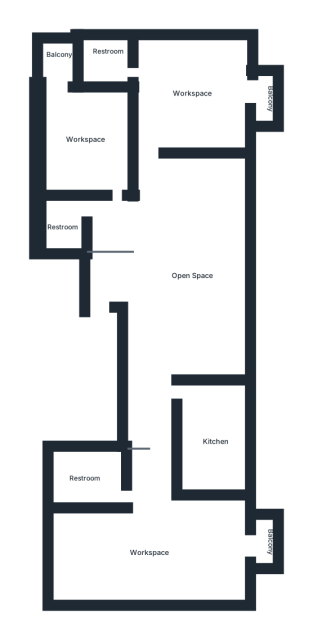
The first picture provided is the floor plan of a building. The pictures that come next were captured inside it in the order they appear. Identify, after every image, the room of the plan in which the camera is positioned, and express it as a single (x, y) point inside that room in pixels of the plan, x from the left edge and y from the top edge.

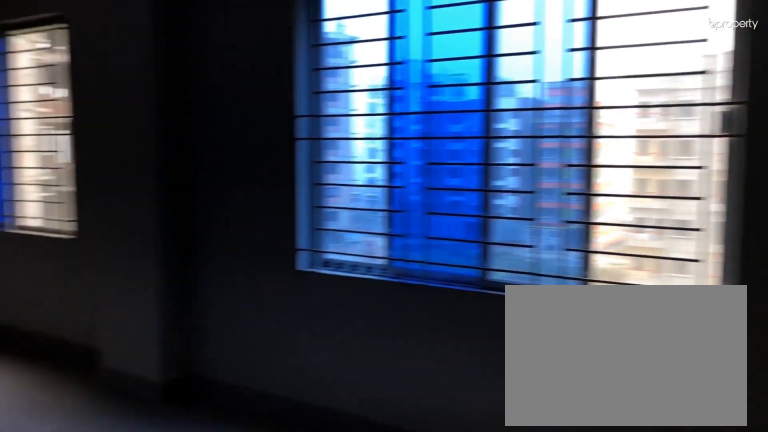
(185, 264)
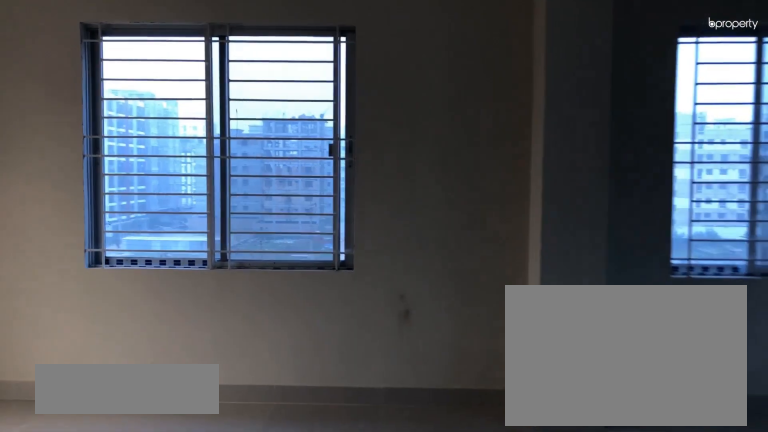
(151, 555)
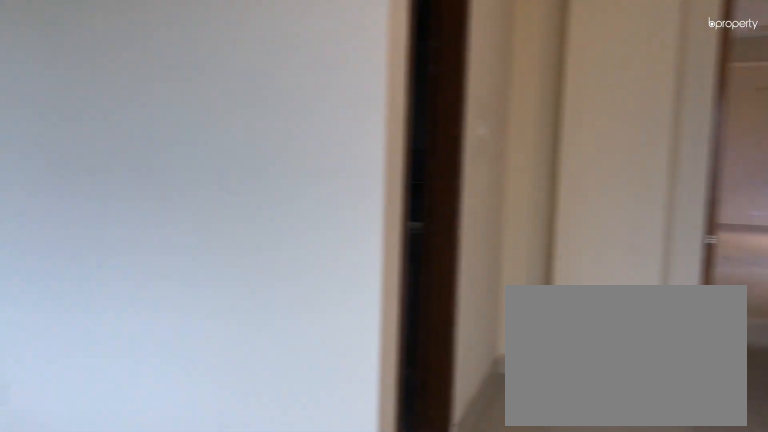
(151, 555)
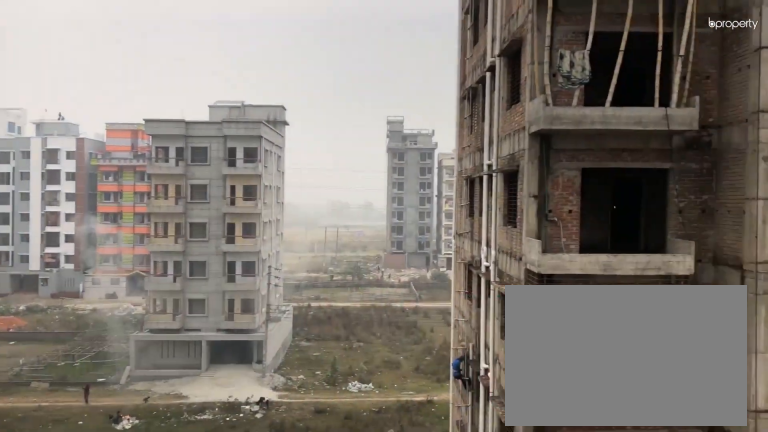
(261, 549)
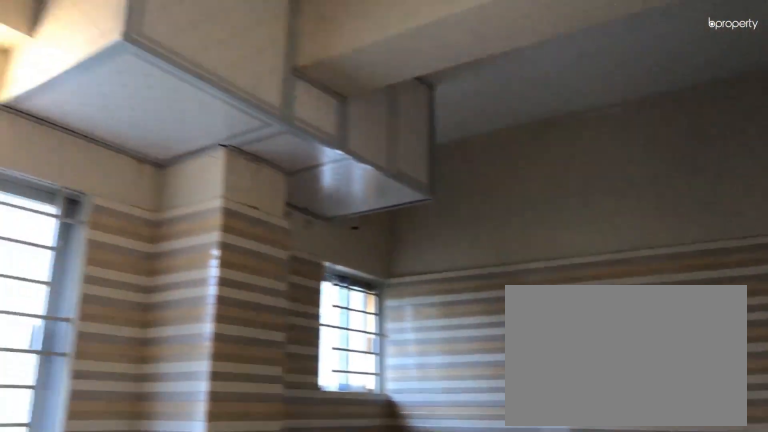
(211, 435)
